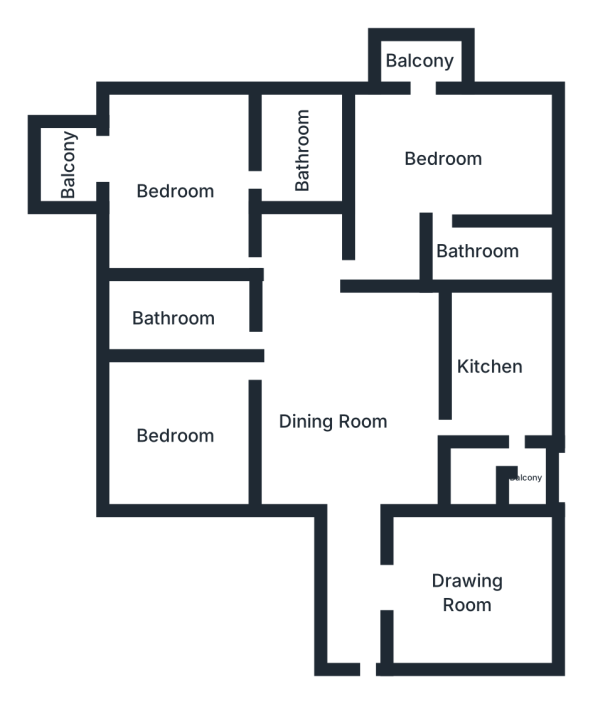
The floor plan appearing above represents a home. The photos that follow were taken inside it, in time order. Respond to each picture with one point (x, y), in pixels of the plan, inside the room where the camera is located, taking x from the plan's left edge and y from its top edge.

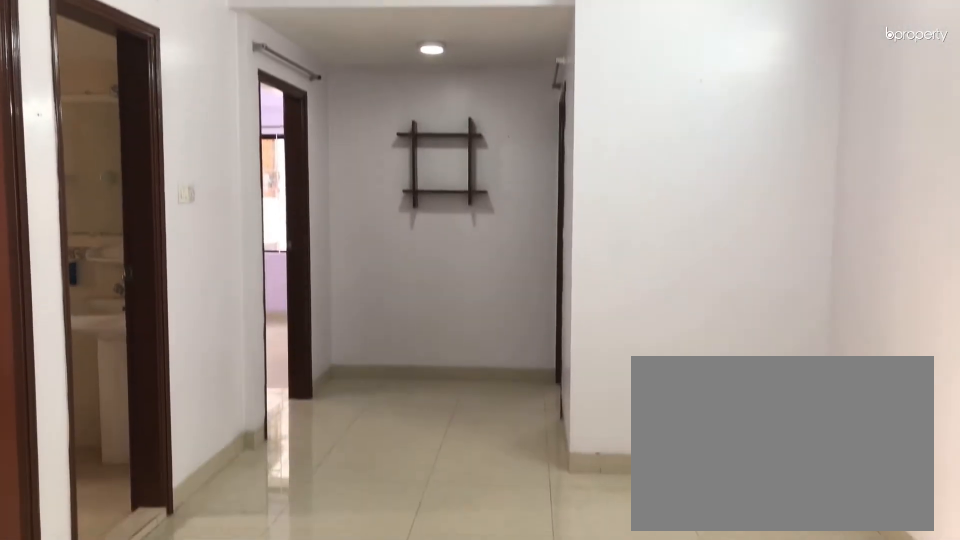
(332, 424)
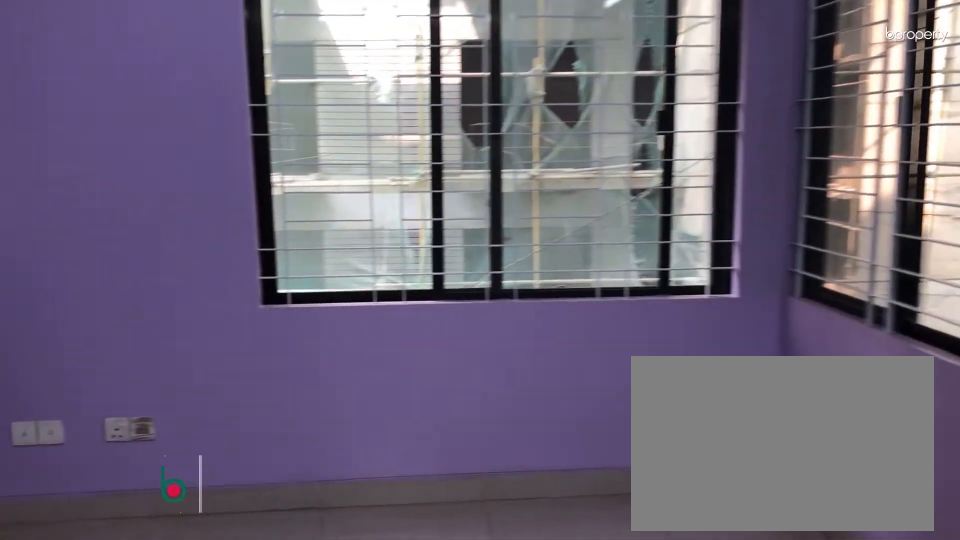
(469, 592)
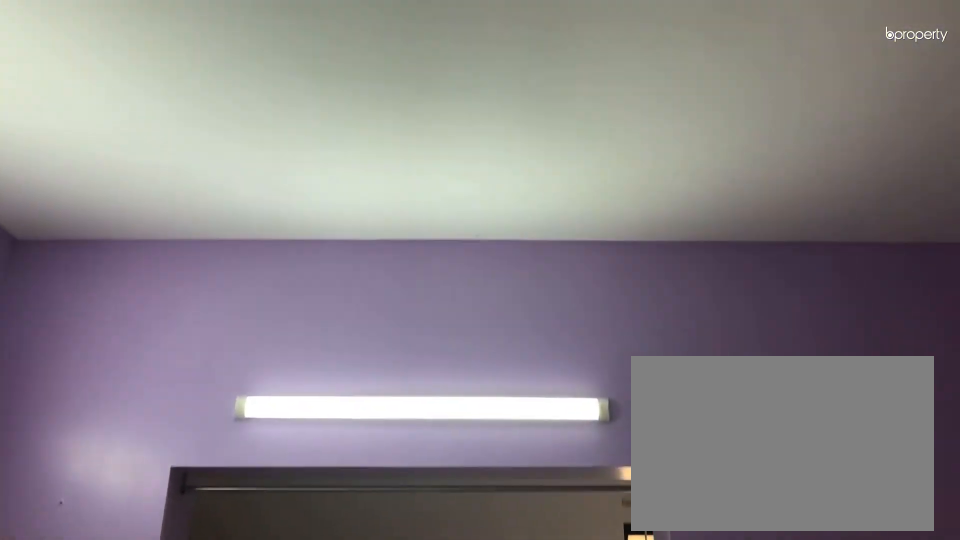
(469, 592)
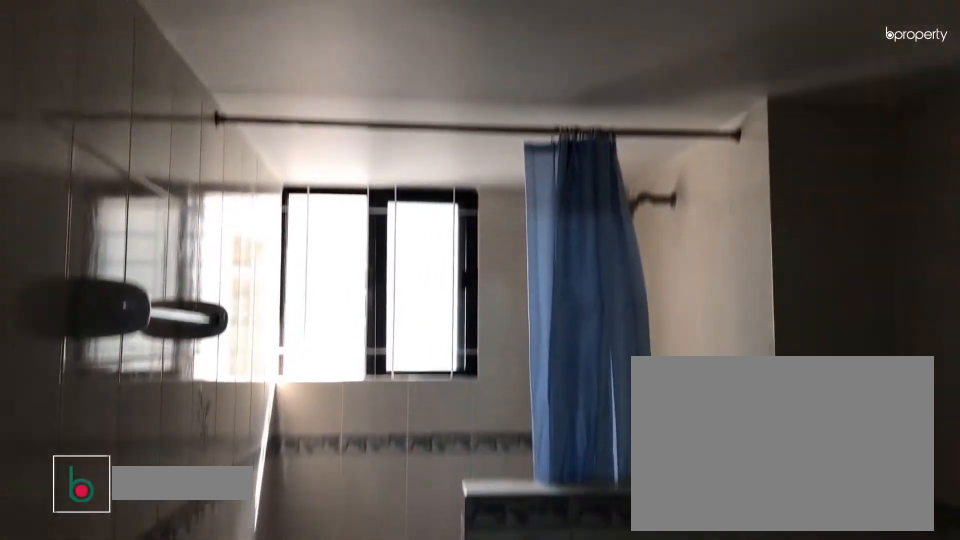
(177, 316)
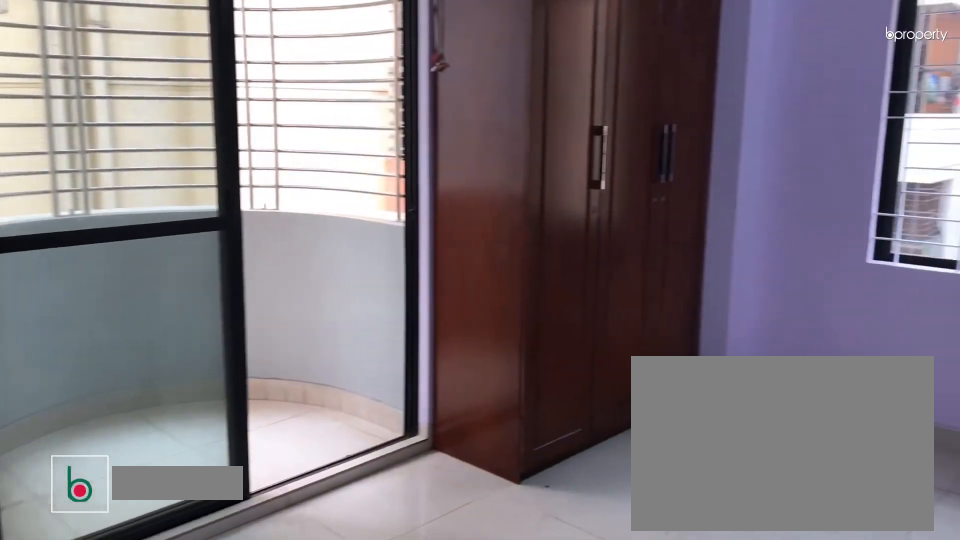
(174, 193)
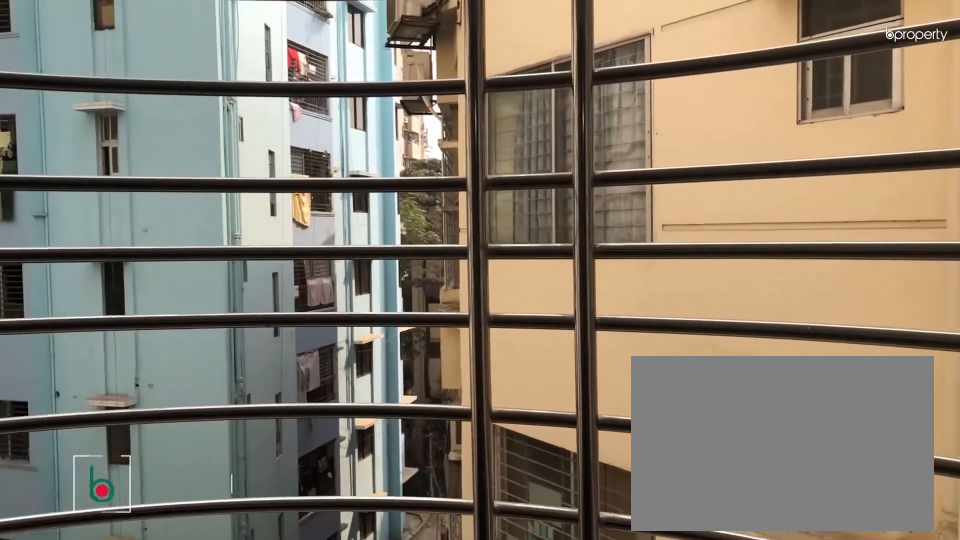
(70, 164)
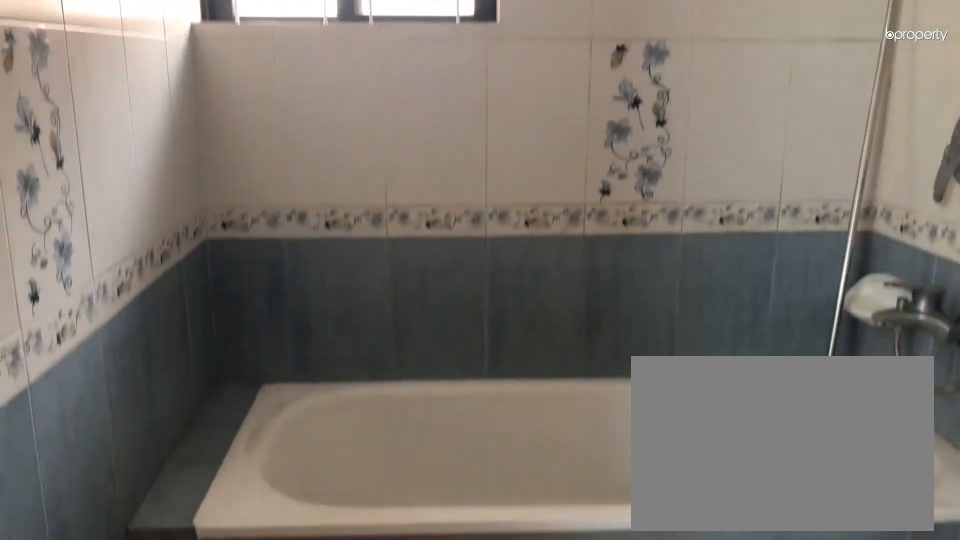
(298, 151)
